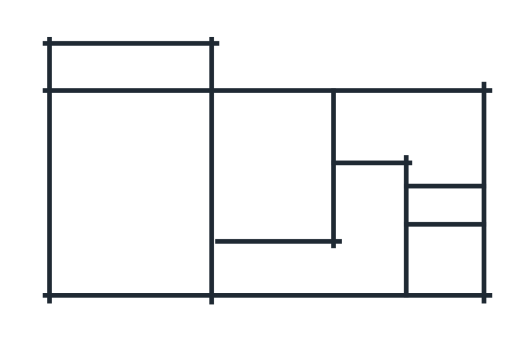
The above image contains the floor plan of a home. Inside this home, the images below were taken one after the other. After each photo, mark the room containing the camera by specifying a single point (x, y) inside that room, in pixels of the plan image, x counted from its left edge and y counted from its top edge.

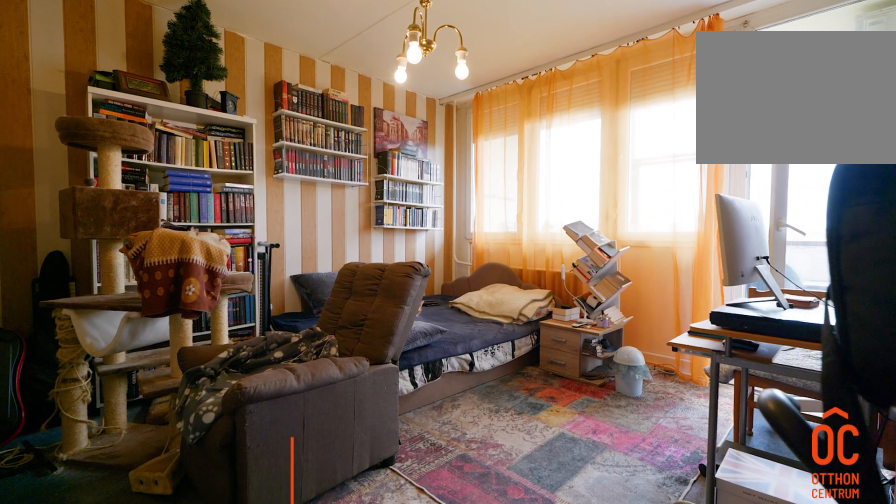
(127, 205)
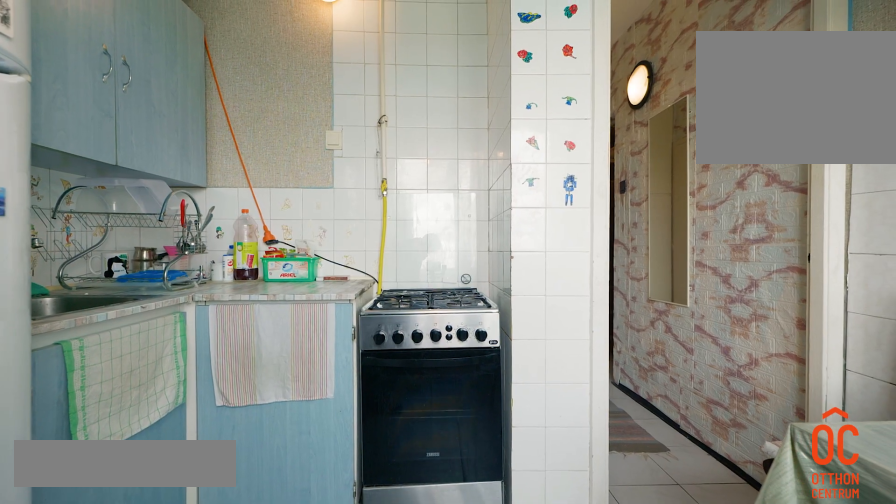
(371, 127)
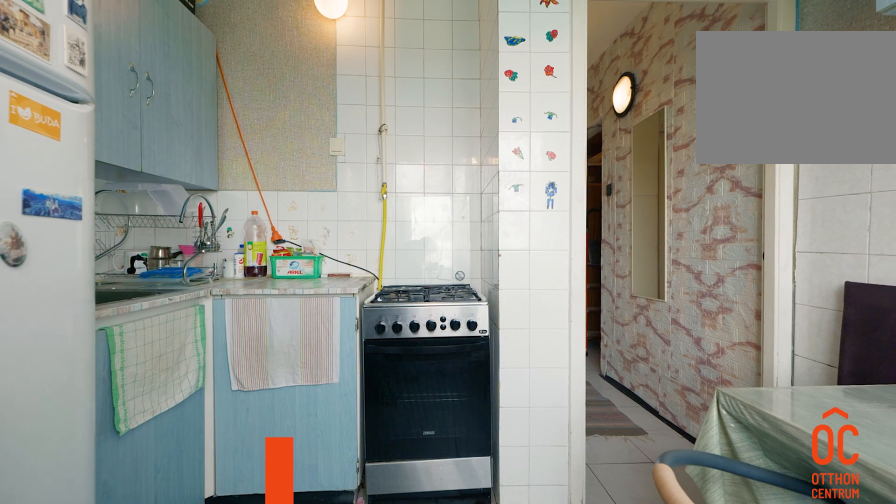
(371, 127)
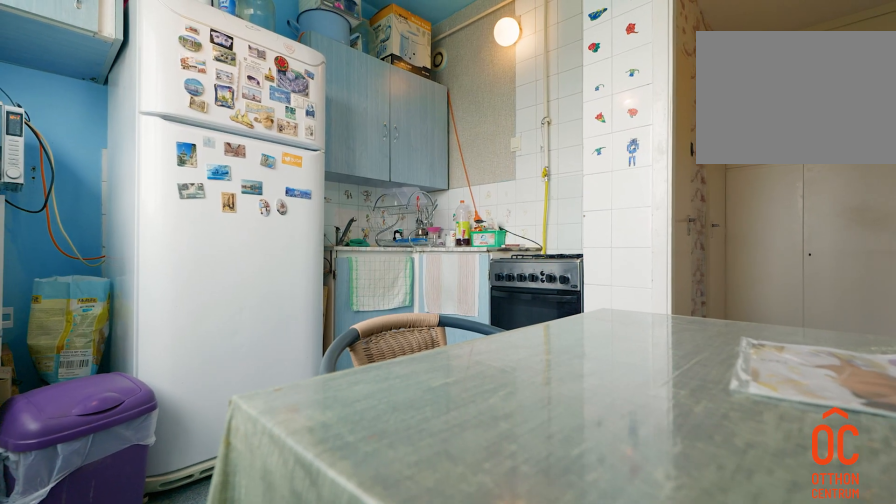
(371, 127)
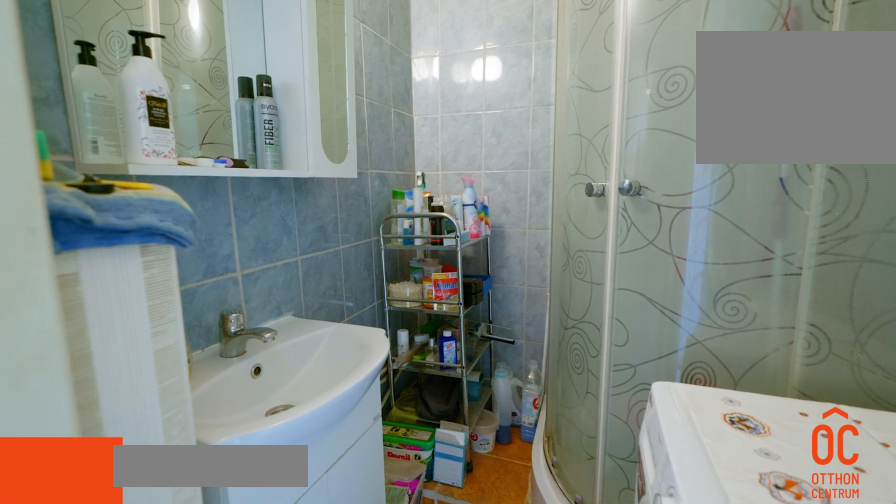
(453, 268)
